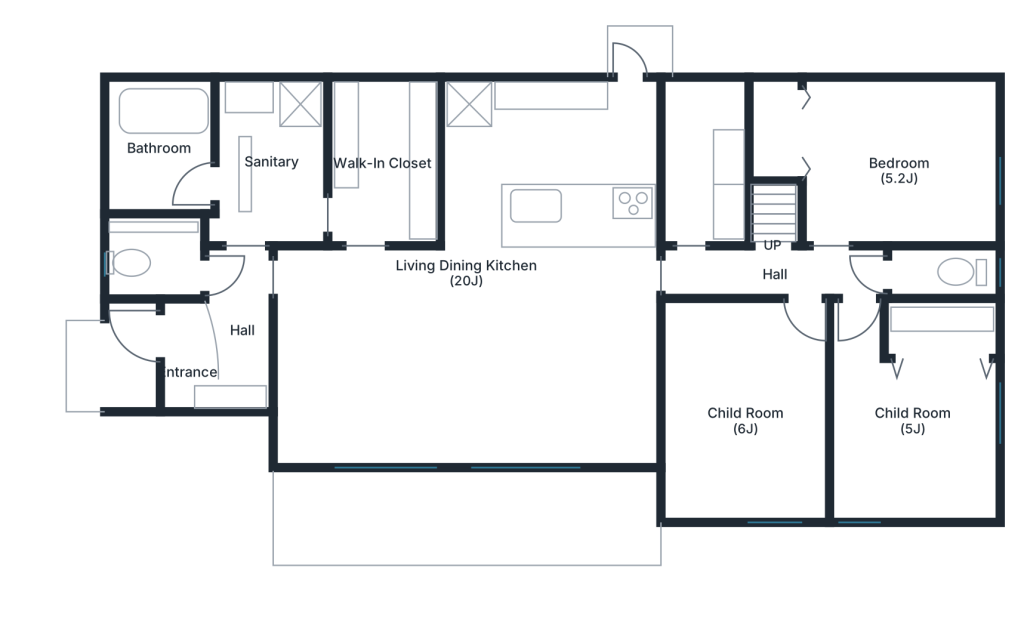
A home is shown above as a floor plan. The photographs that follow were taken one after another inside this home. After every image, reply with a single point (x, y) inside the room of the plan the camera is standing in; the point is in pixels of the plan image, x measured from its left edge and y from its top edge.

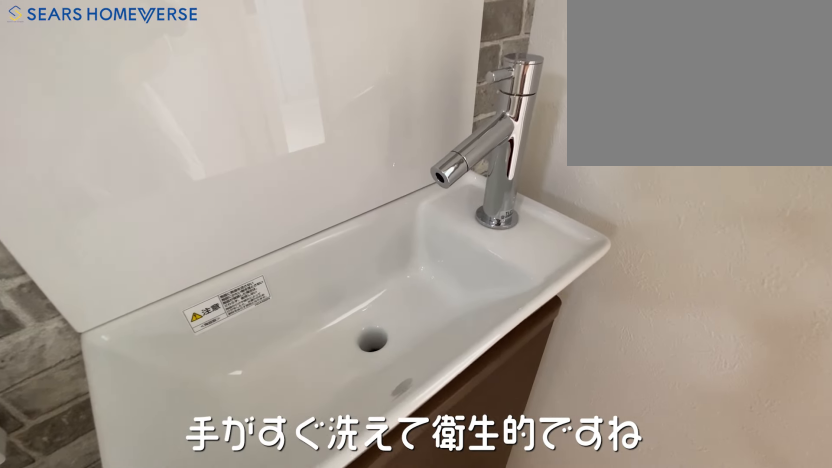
(164, 264)
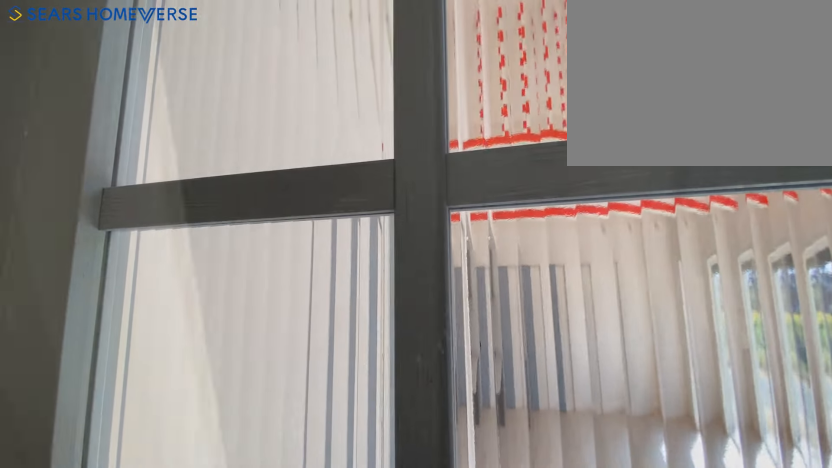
(470, 354)
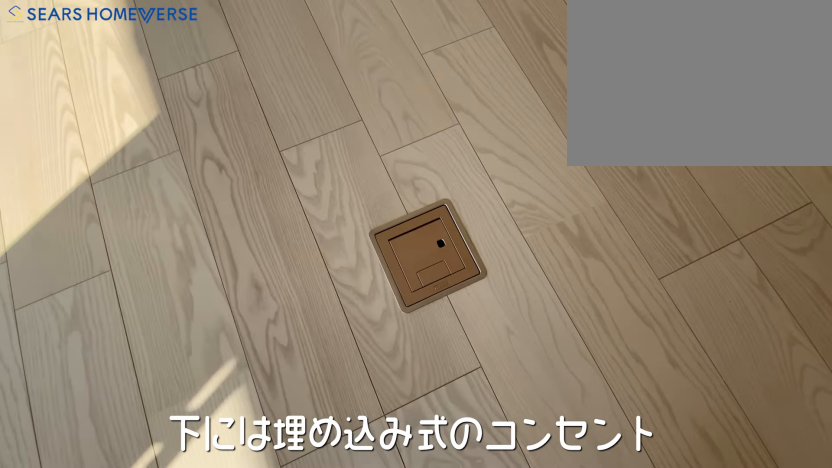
(469, 355)
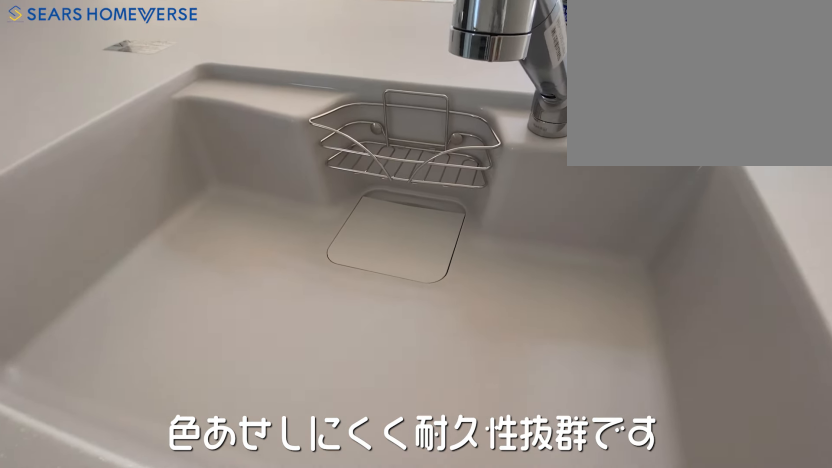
(563, 151)
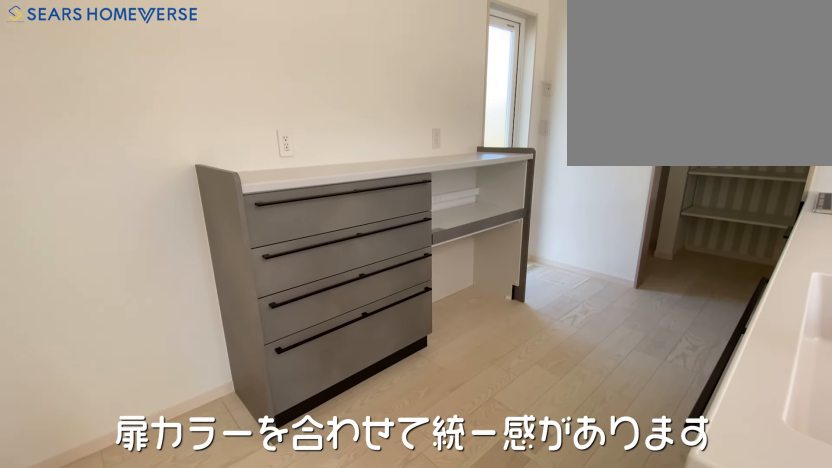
(563, 151)
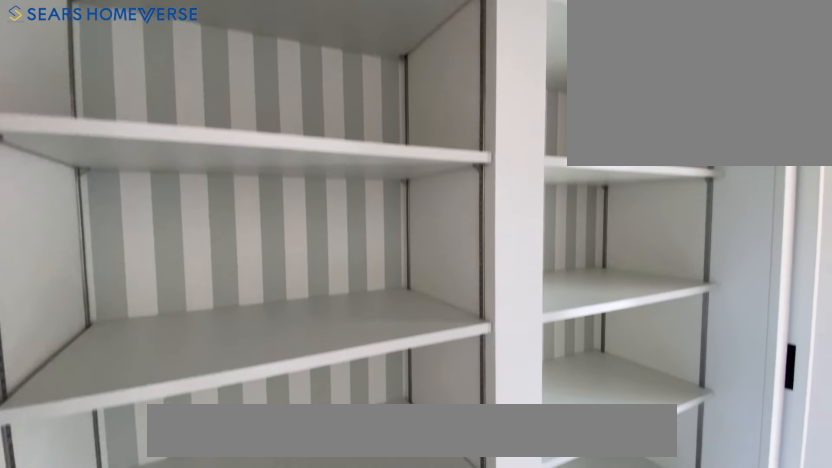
(702, 160)
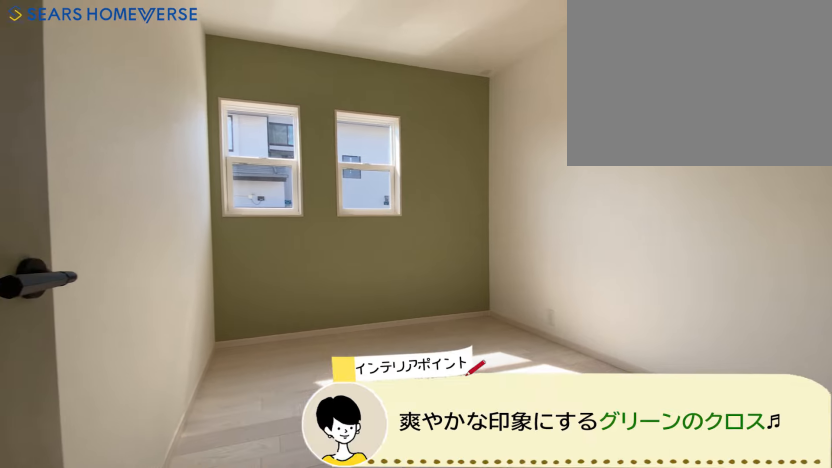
(745, 411)
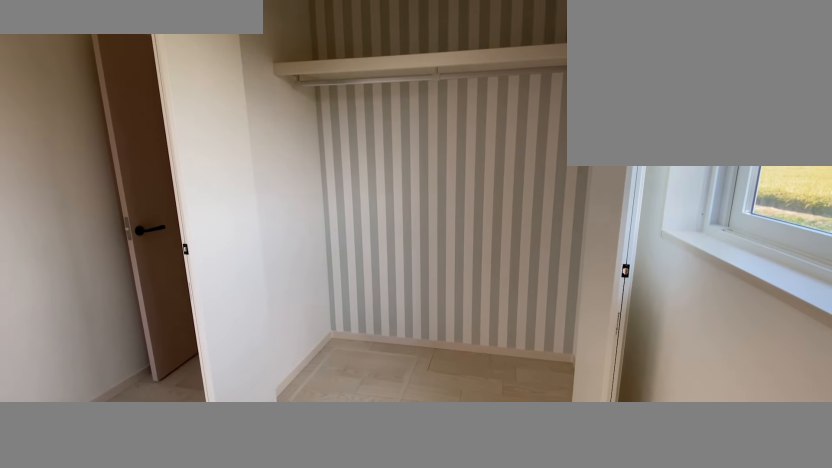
(927, 411)
